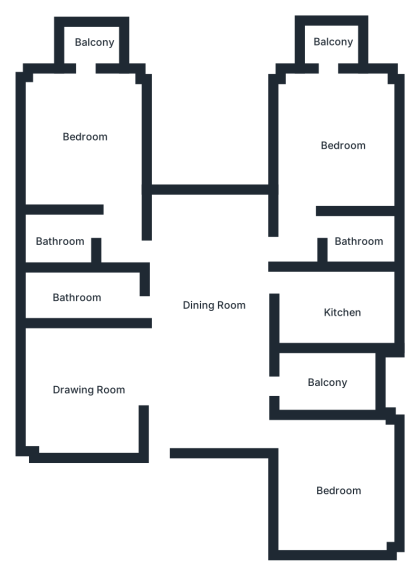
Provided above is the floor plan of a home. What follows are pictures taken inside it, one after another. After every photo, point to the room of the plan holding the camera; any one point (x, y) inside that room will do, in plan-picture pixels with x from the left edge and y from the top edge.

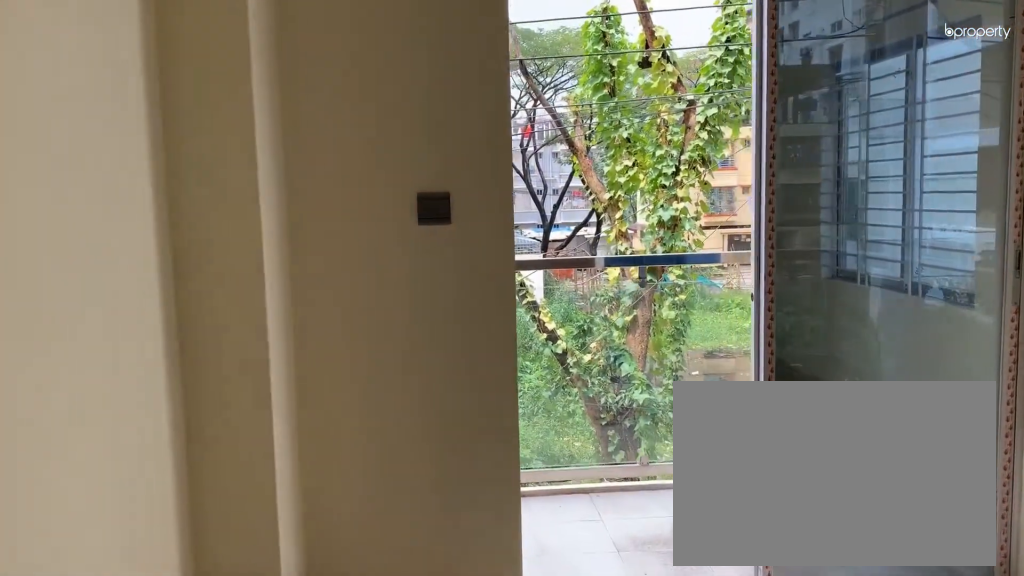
(333, 140)
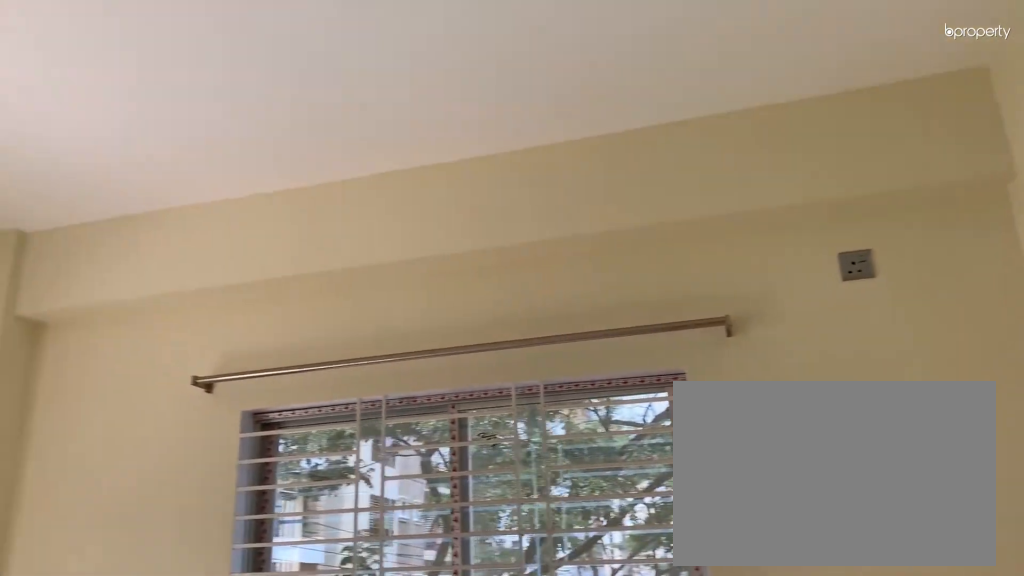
(333, 140)
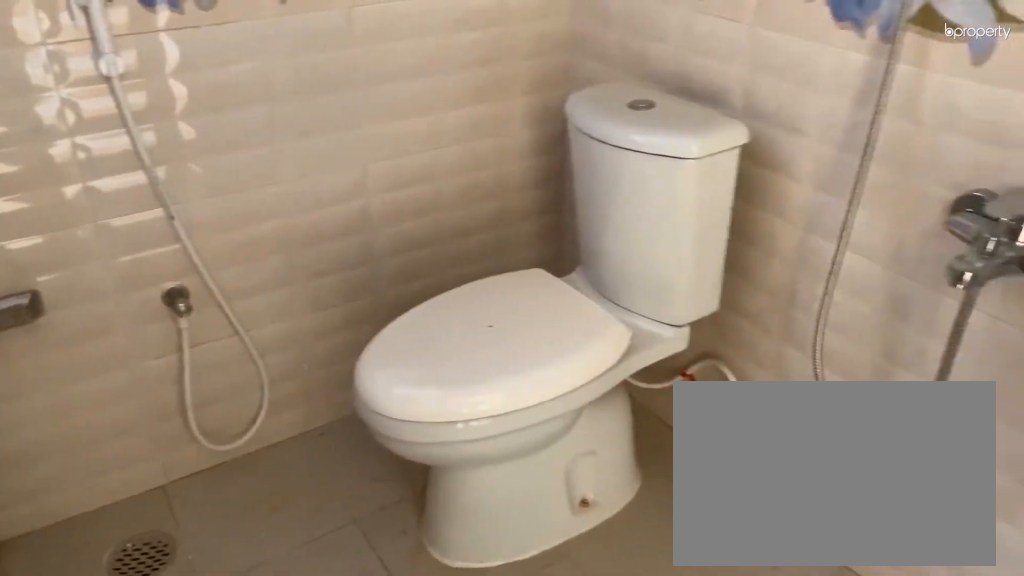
(351, 240)
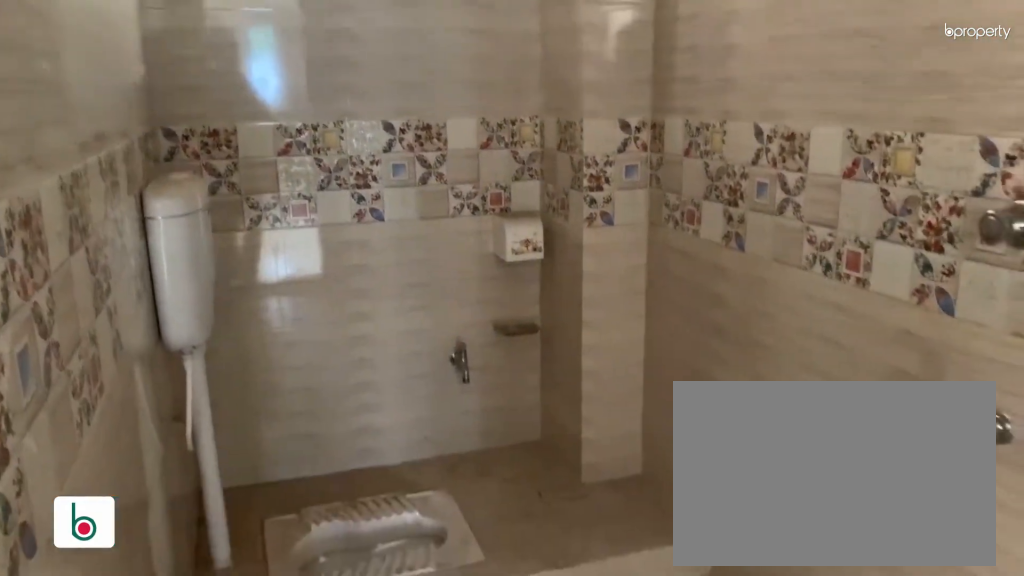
(75, 295)
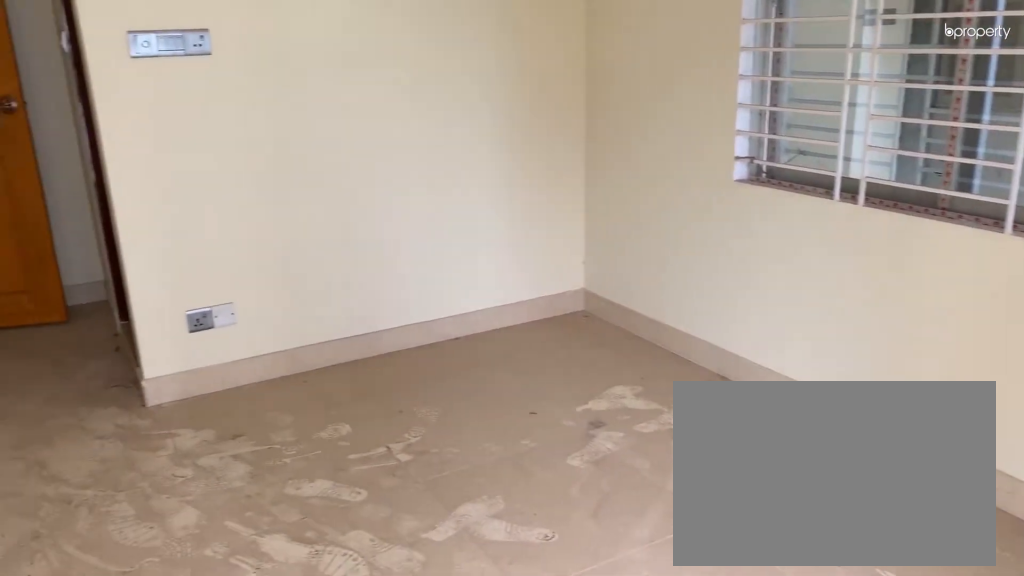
(76, 140)
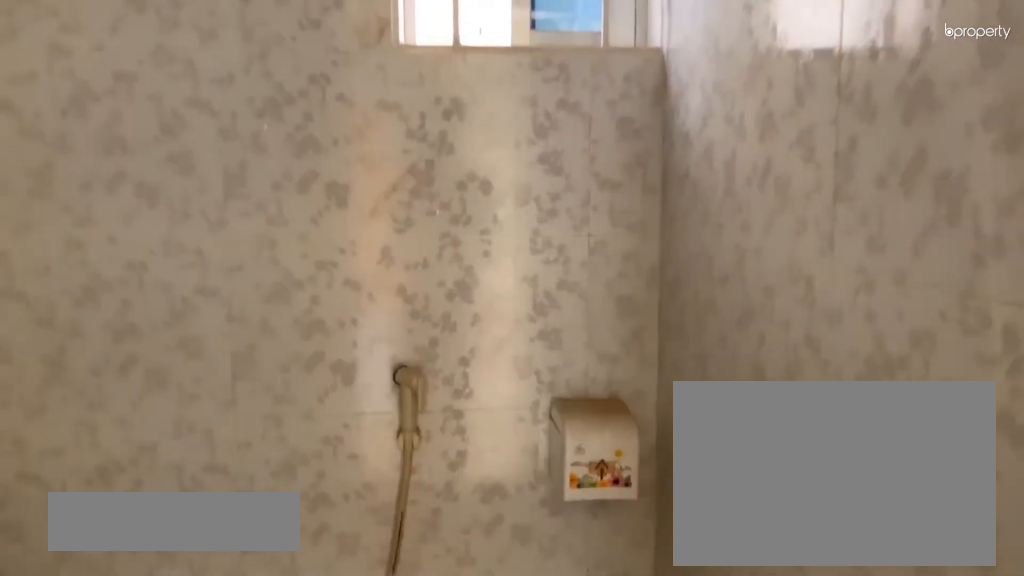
(58, 244)
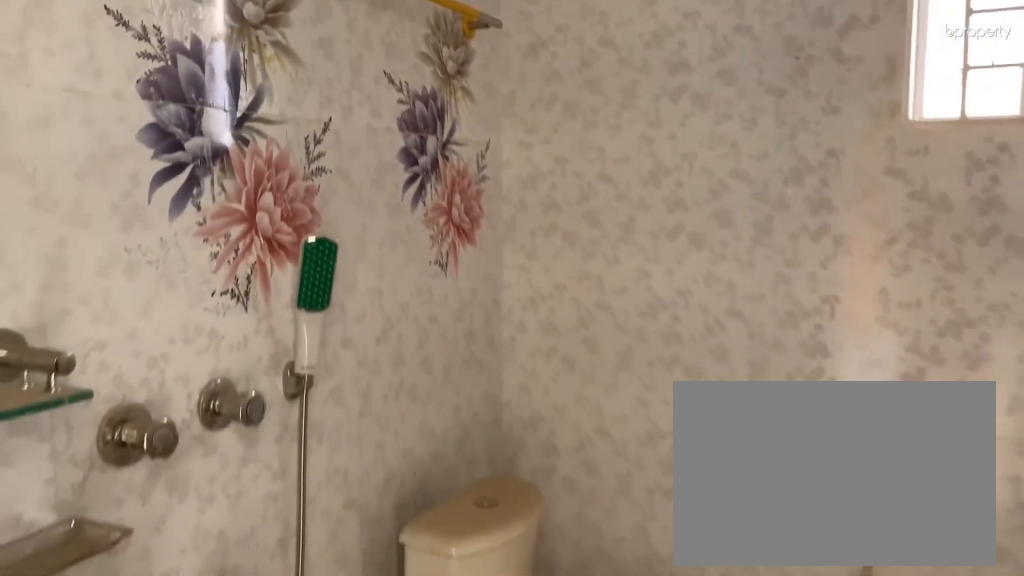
(58, 244)
